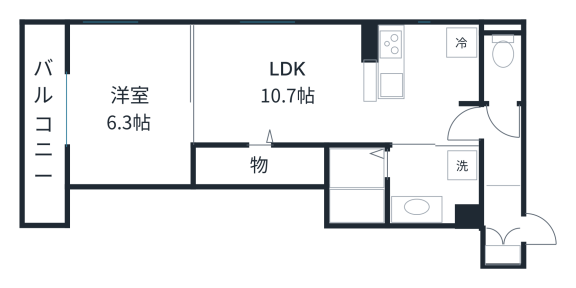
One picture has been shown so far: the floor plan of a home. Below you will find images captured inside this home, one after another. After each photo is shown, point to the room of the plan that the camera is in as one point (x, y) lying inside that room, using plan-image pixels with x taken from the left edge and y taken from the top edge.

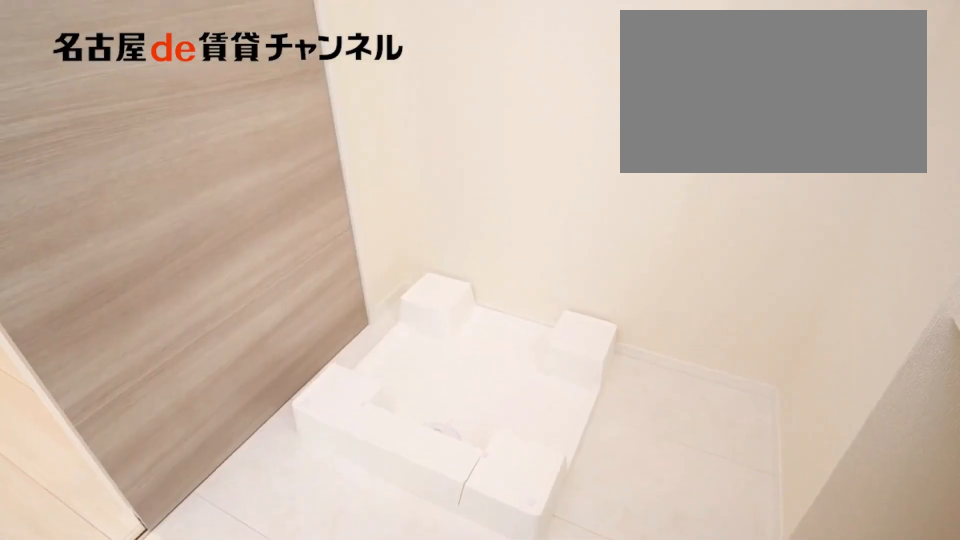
(435, 187)
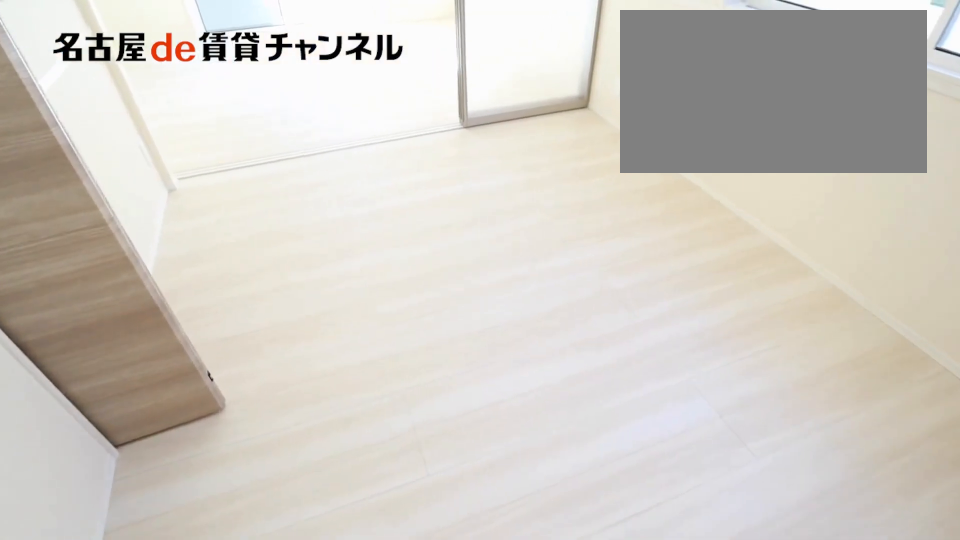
(278, 86)
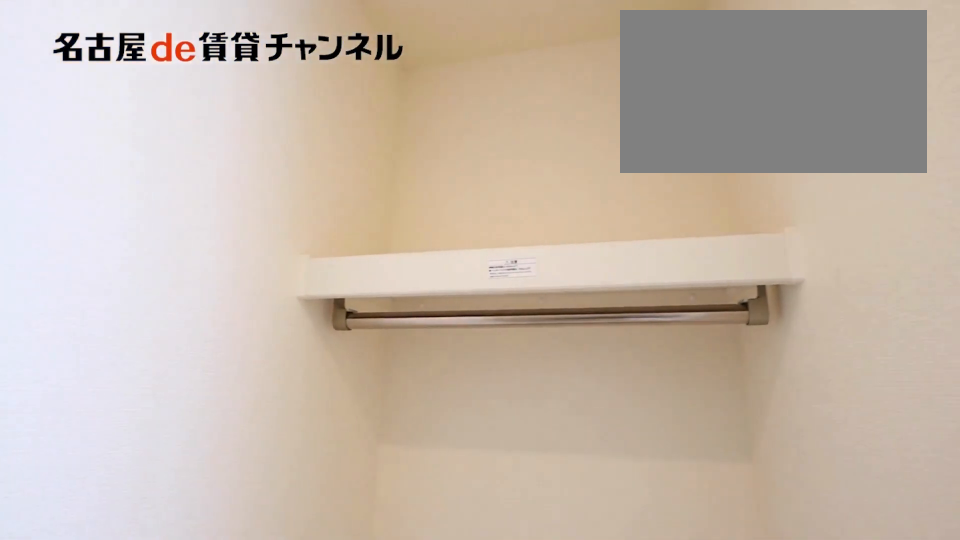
(259, 167)
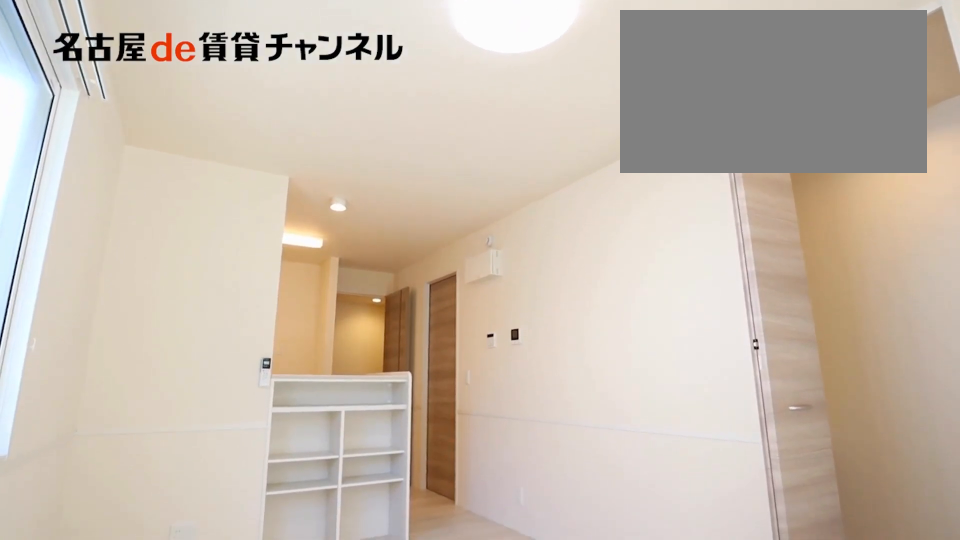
(279, 84)
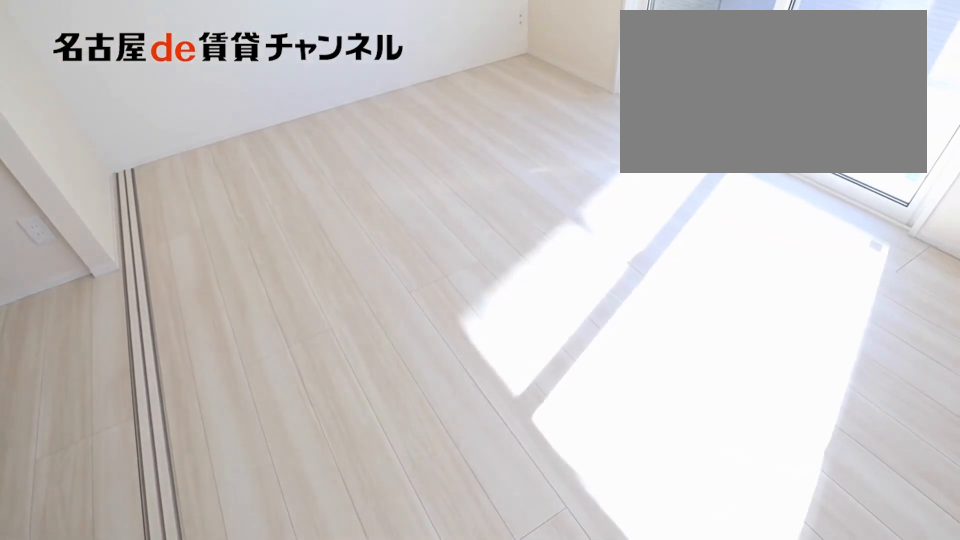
(129, 105)
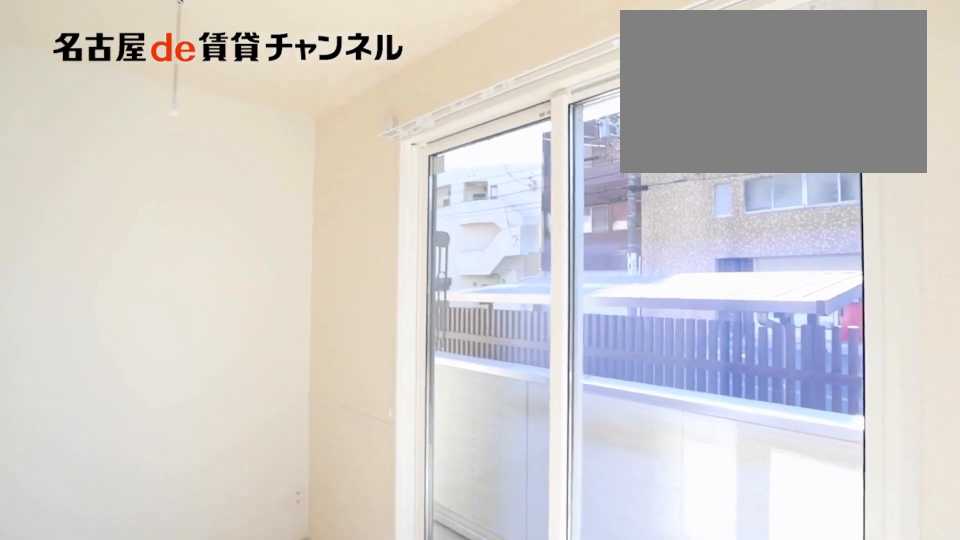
(129, 105)
